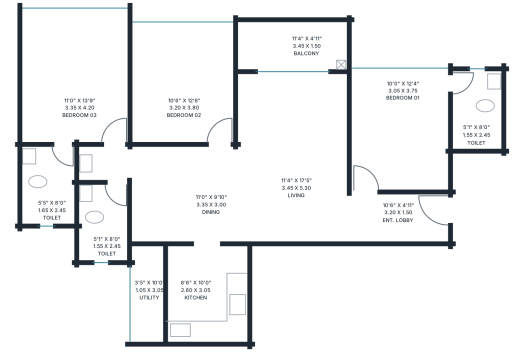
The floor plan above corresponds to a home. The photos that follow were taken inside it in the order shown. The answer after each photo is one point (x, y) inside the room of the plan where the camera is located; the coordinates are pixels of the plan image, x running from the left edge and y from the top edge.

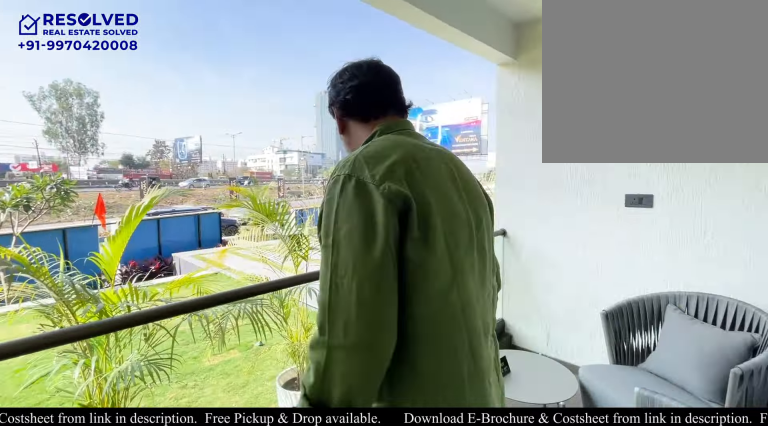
(292, 45)
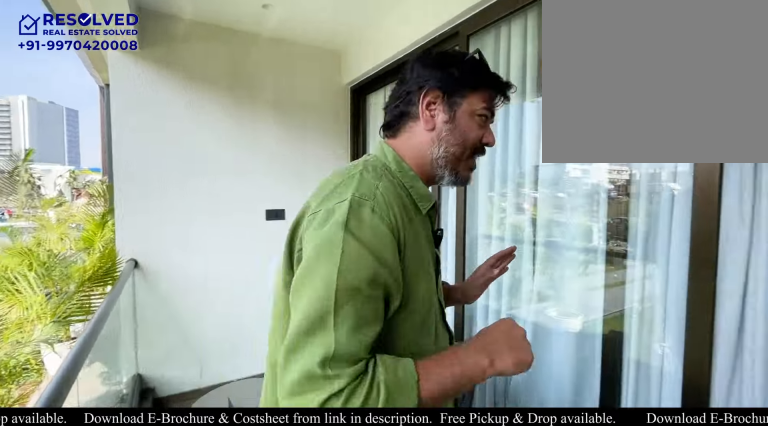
(291, 45)
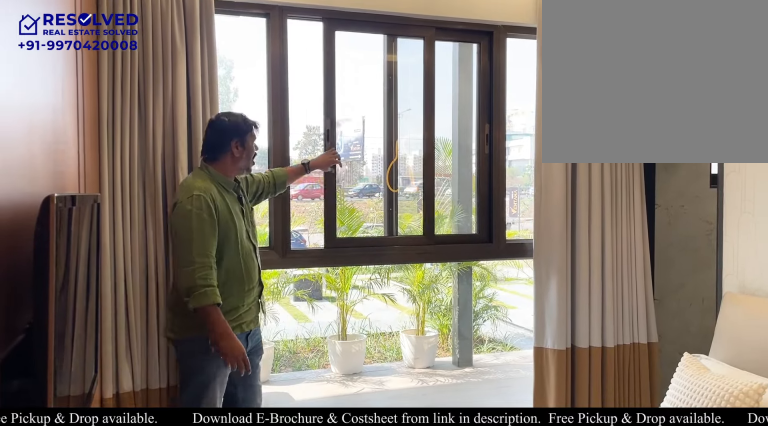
(400, 129)
